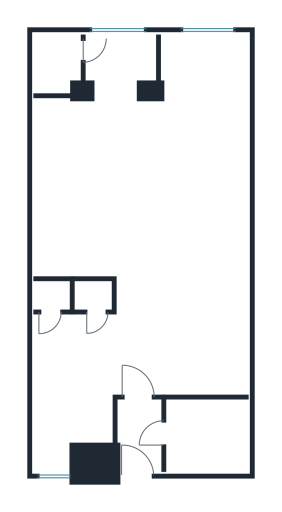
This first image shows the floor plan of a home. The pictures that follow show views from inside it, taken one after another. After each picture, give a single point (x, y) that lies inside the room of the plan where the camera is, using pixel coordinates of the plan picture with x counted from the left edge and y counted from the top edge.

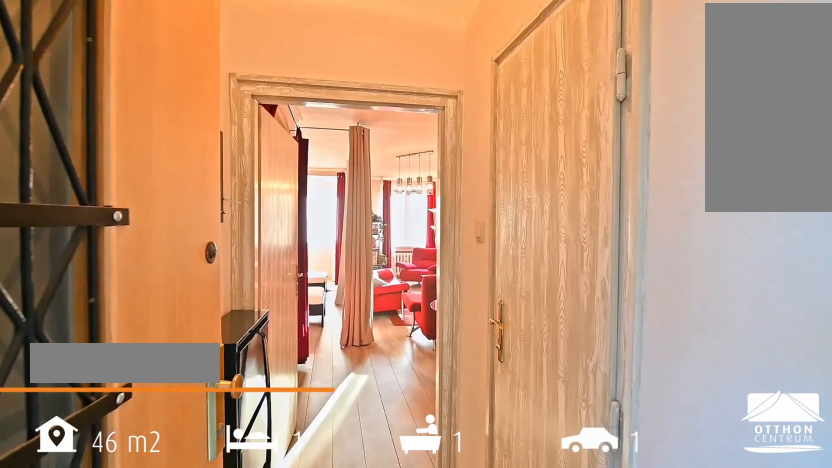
(140, 437)
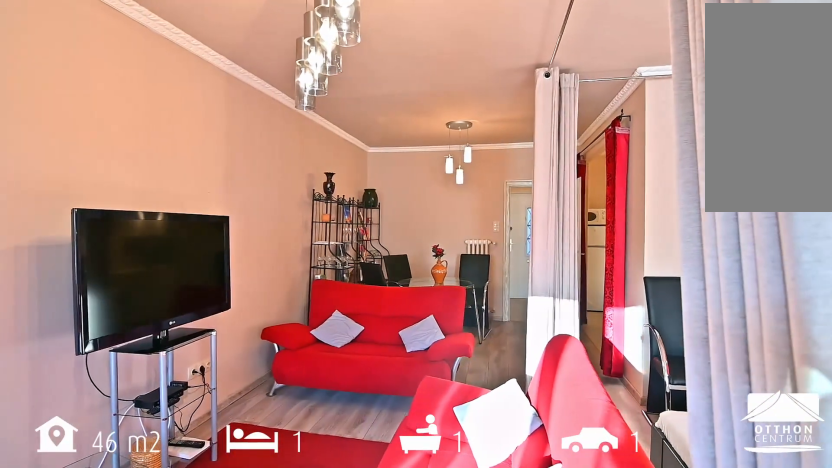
(153, 208)
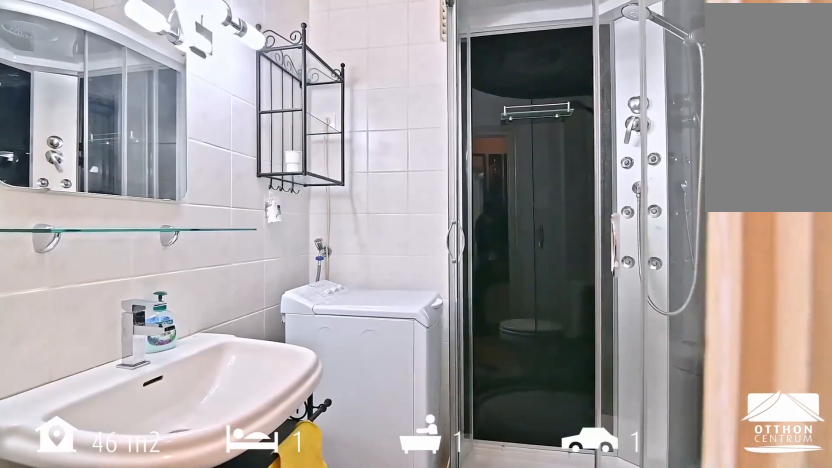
(205, 437)
